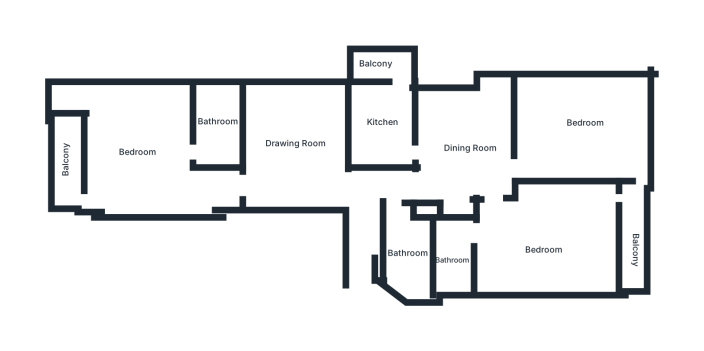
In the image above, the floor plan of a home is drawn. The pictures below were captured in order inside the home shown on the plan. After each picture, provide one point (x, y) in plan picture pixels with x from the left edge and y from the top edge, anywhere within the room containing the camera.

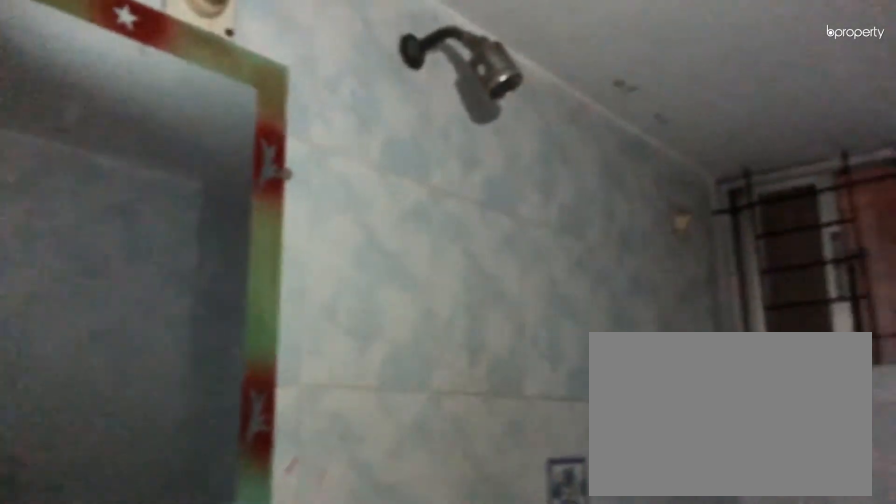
(406, 252)
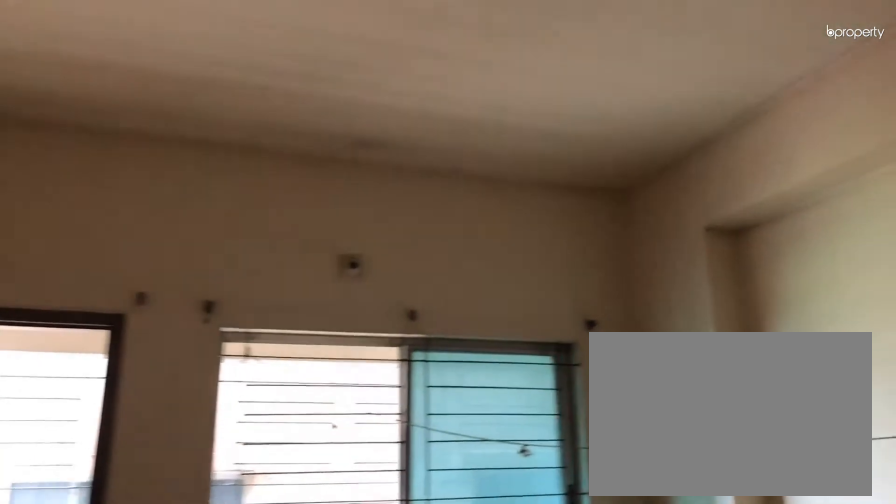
(554, 239)
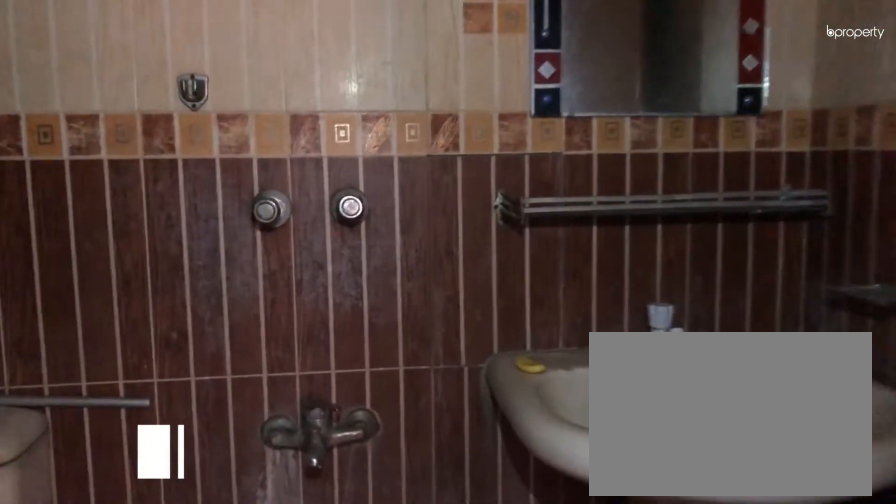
(455, 260)
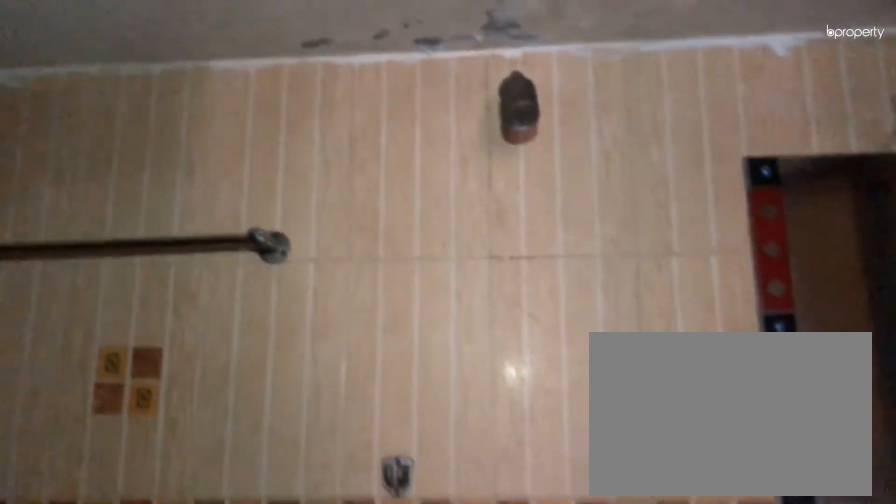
(455, 260)
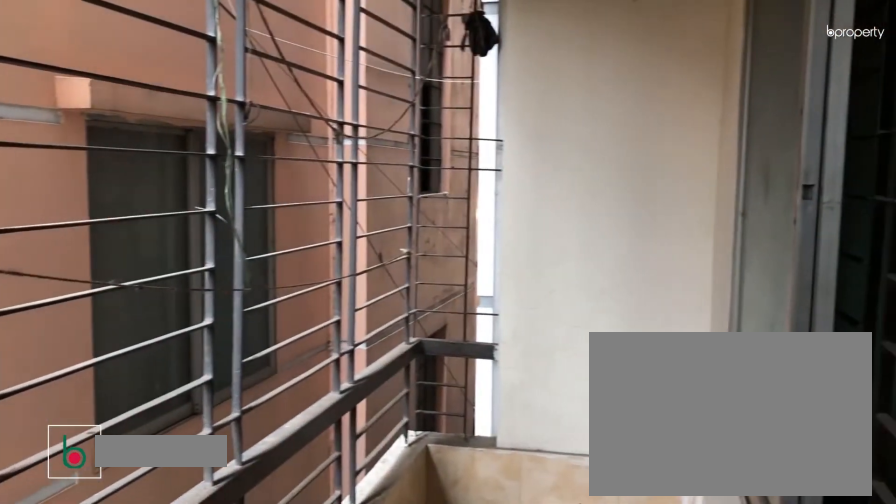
(634, 239)
